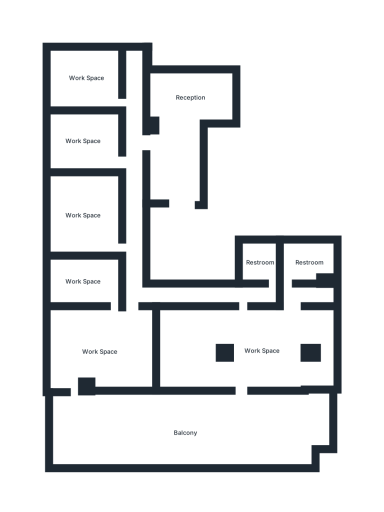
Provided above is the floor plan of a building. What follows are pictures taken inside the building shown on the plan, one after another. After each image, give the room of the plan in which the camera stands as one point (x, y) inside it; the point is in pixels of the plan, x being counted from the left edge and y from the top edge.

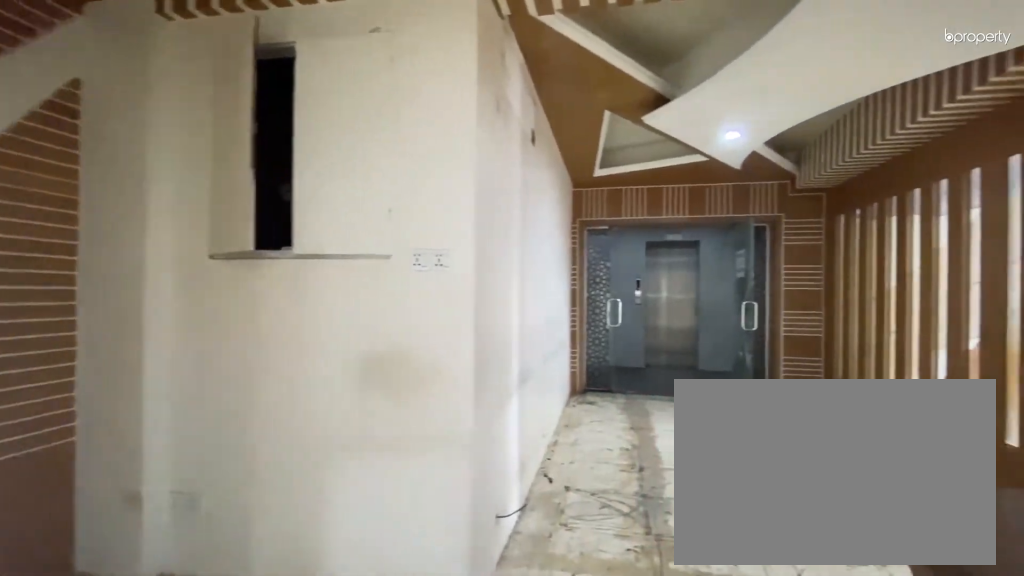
(179, 102)
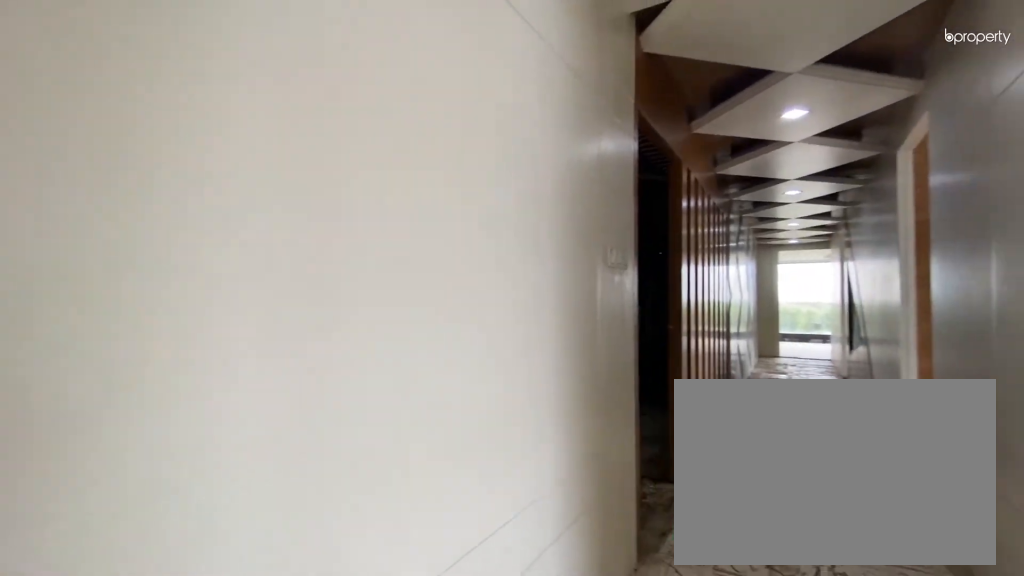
(134, 125)
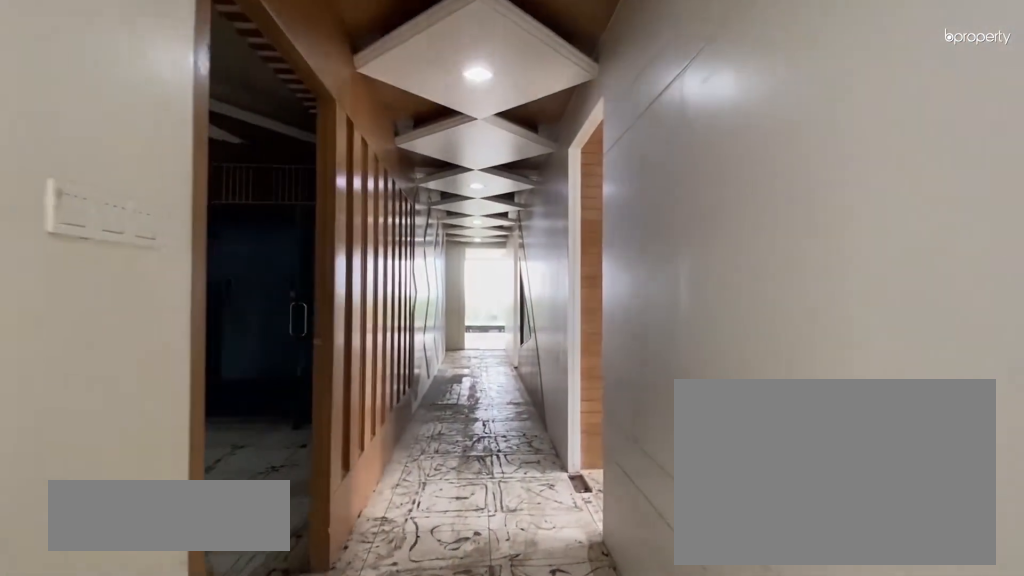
(134, 252)
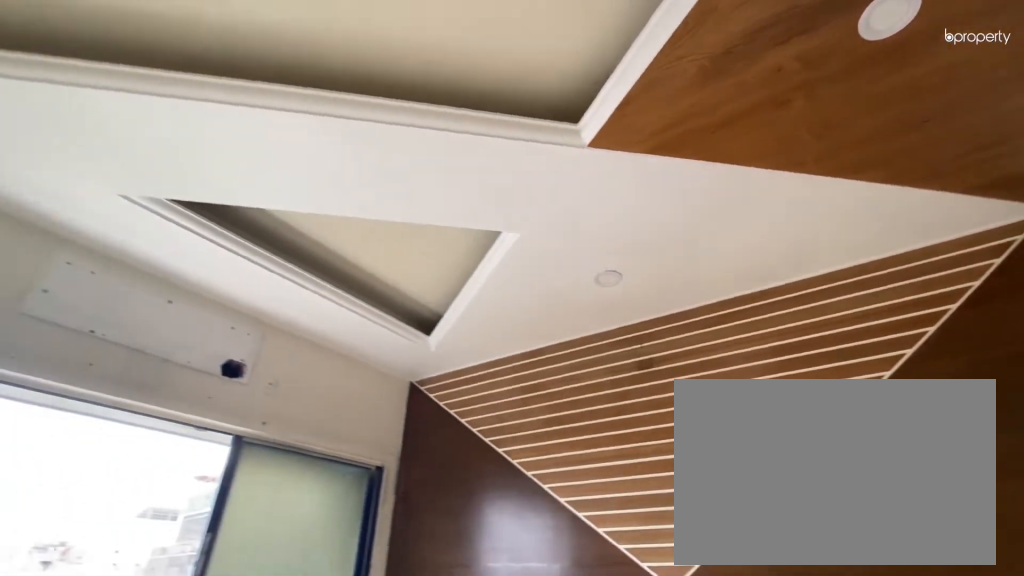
(85, 78)
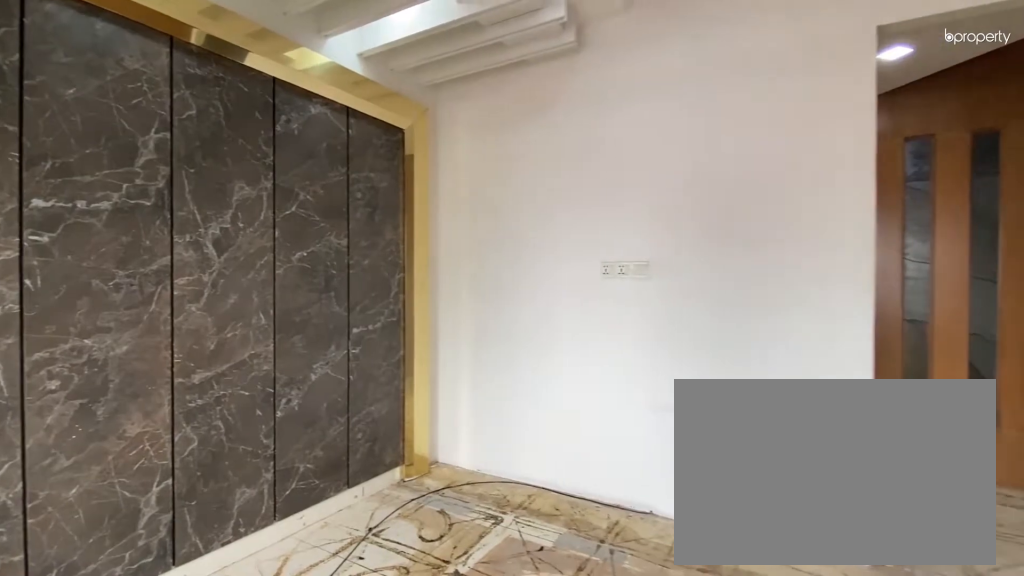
(85, 140)
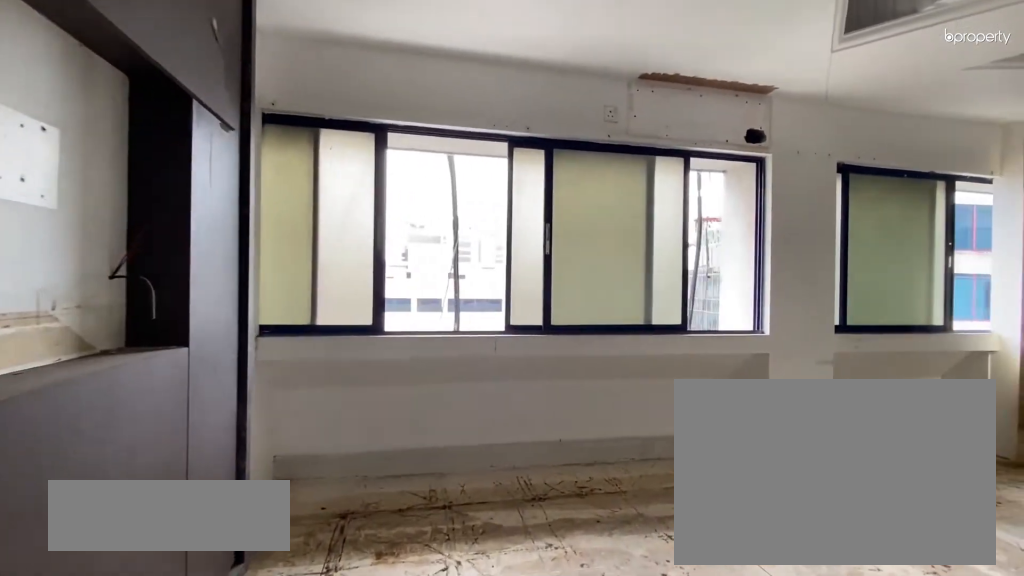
(83, 216)
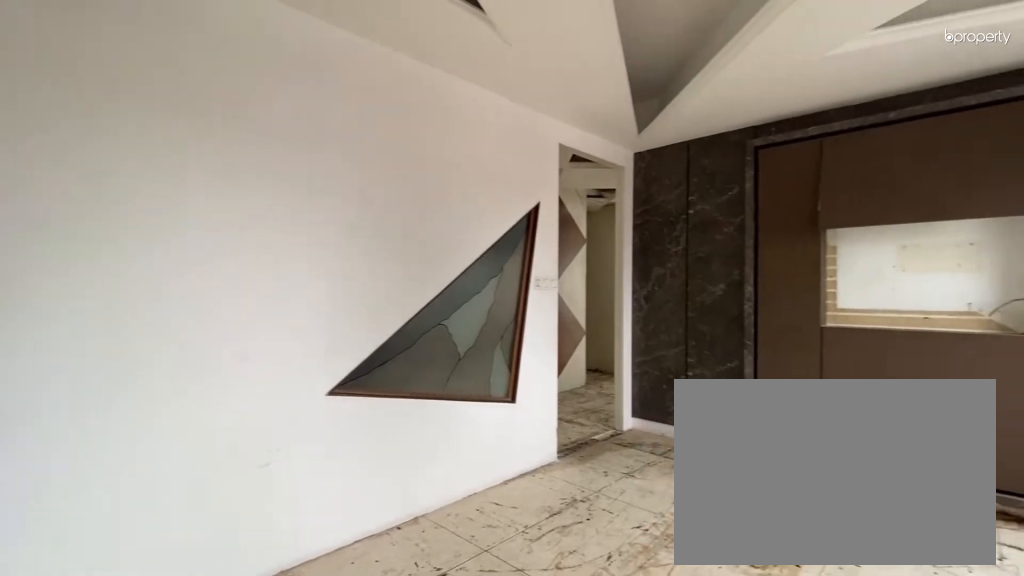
(83, 216)
